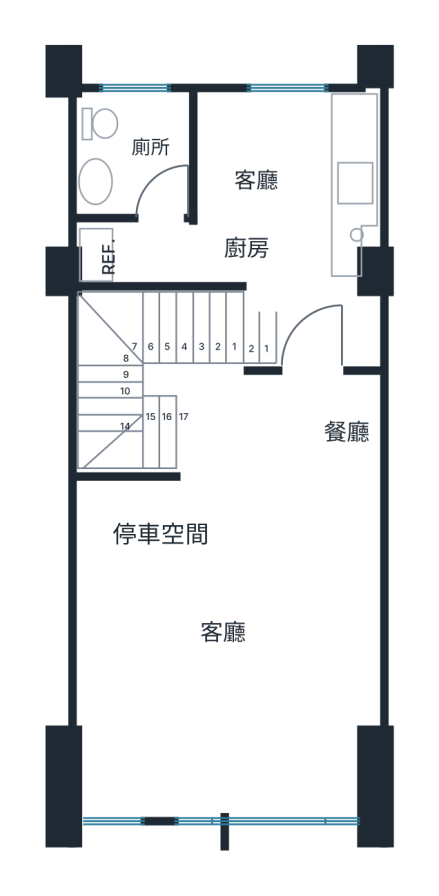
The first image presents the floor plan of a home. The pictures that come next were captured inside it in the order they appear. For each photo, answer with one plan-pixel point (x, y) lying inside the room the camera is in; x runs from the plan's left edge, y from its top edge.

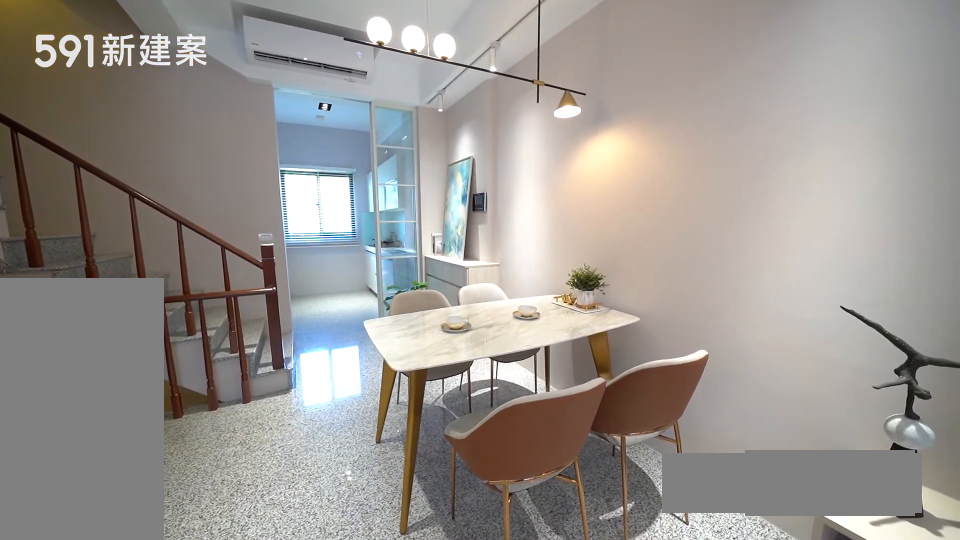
(318, 424)
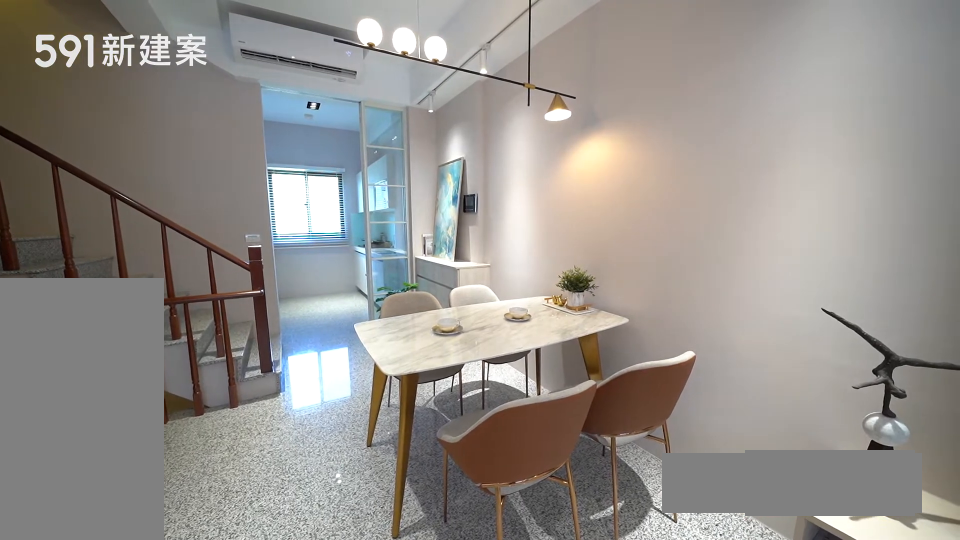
(318, 424)
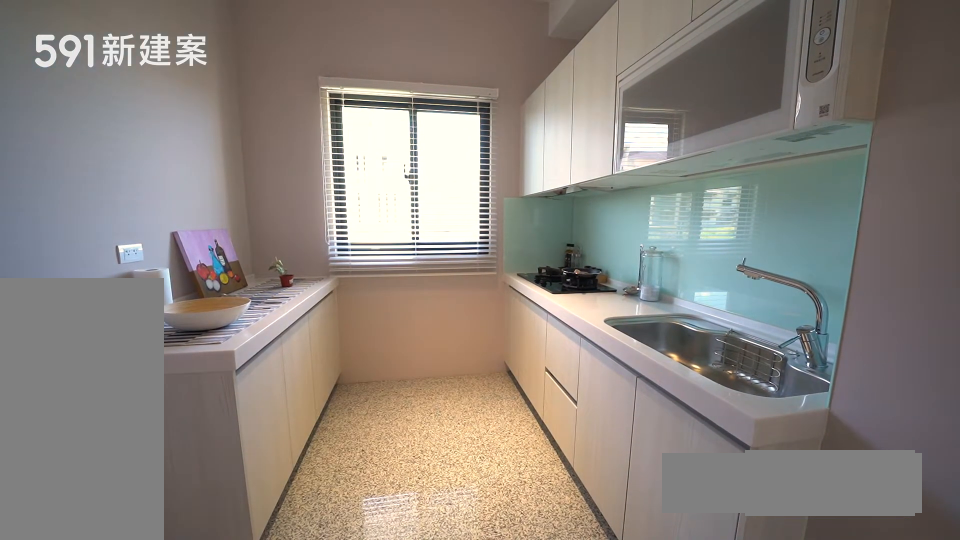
(290, 182)
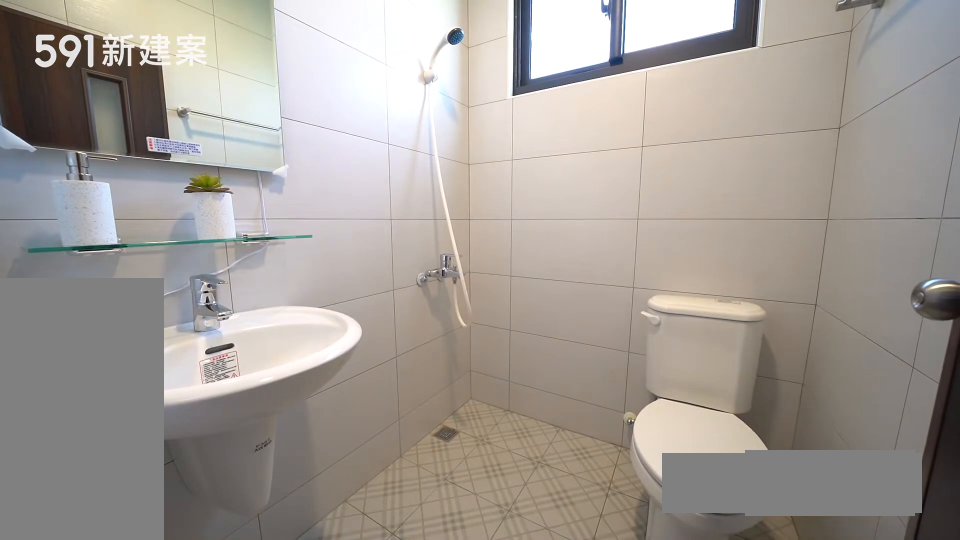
(135, 151)
